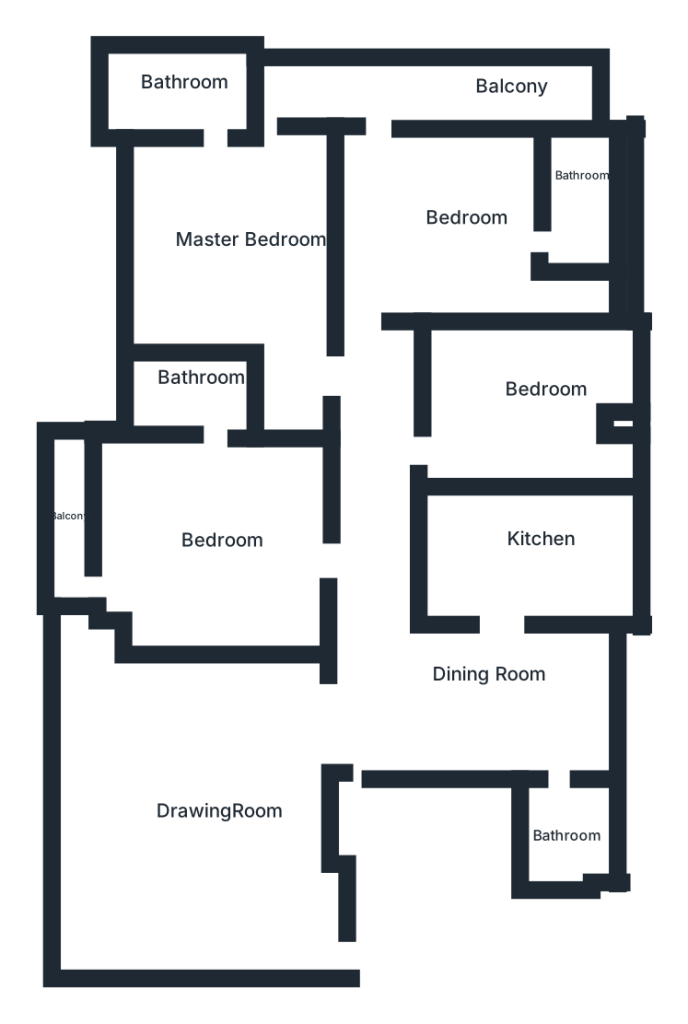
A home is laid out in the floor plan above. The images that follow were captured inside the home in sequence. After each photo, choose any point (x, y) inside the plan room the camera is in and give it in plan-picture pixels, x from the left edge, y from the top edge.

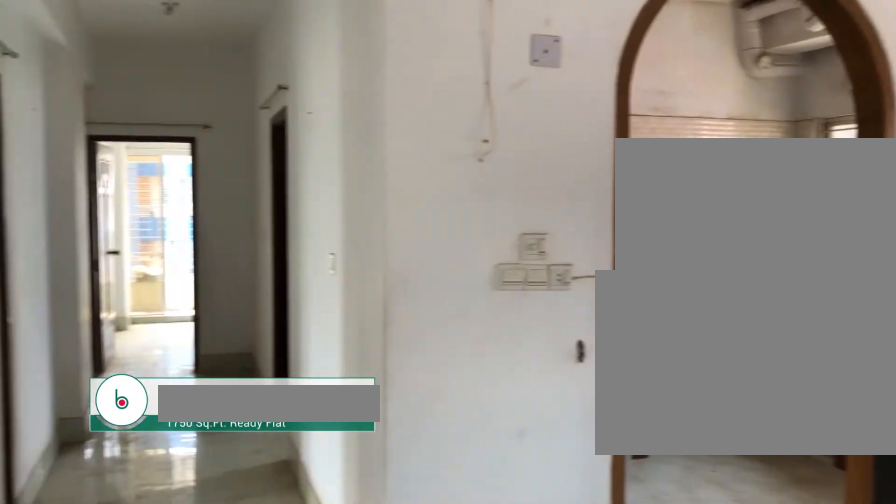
(386, 688)
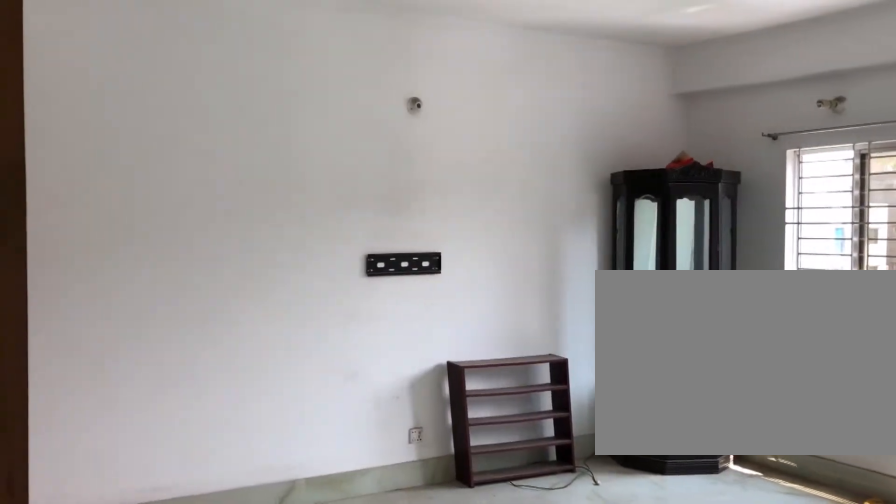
(265, 731)
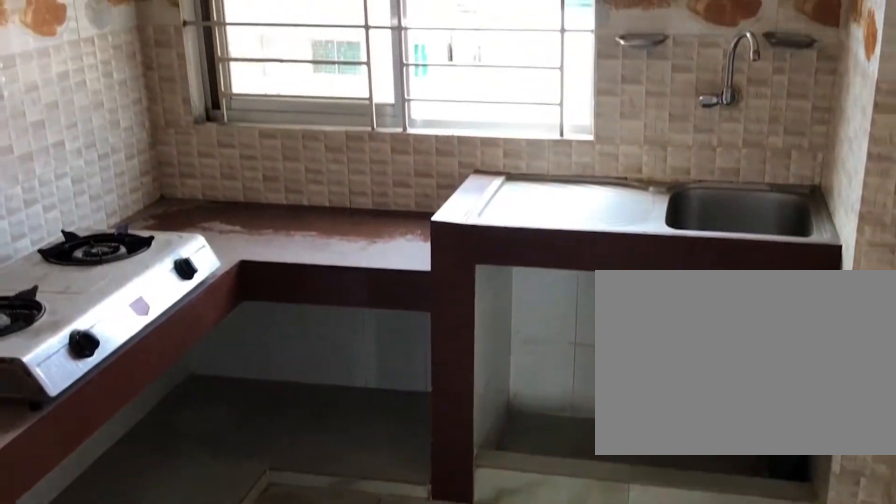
(527, 561)
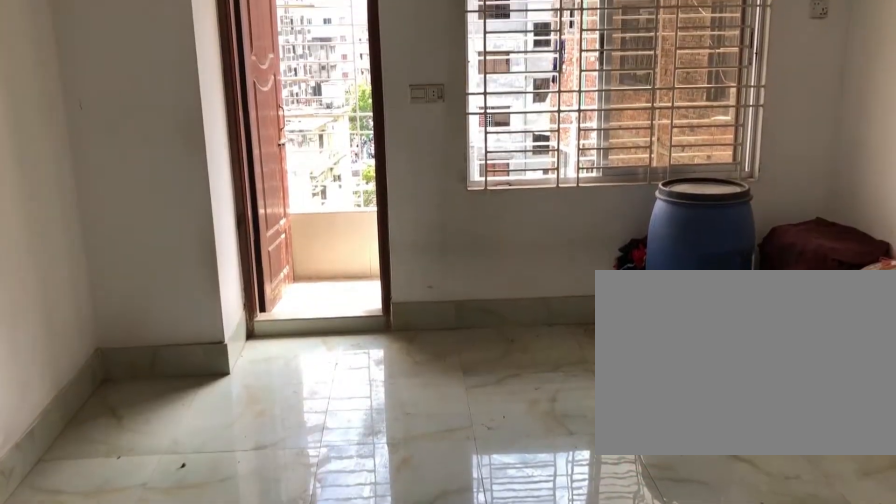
(213, 560)
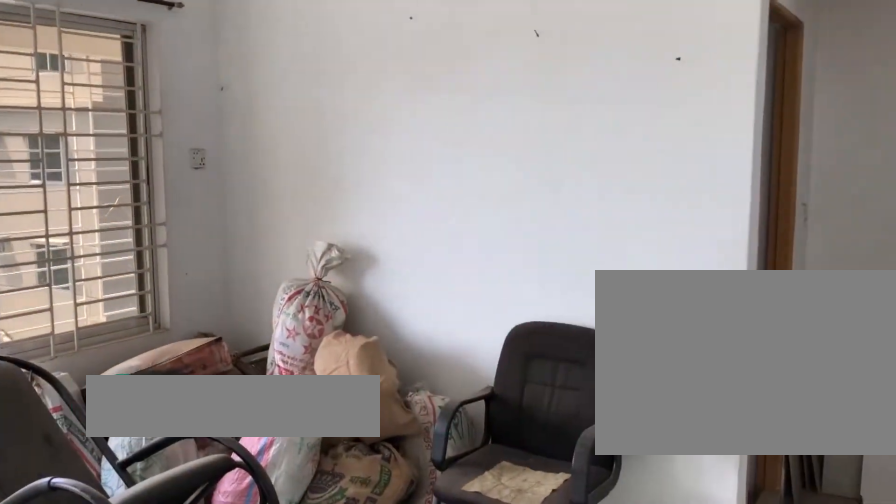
(450, 224)
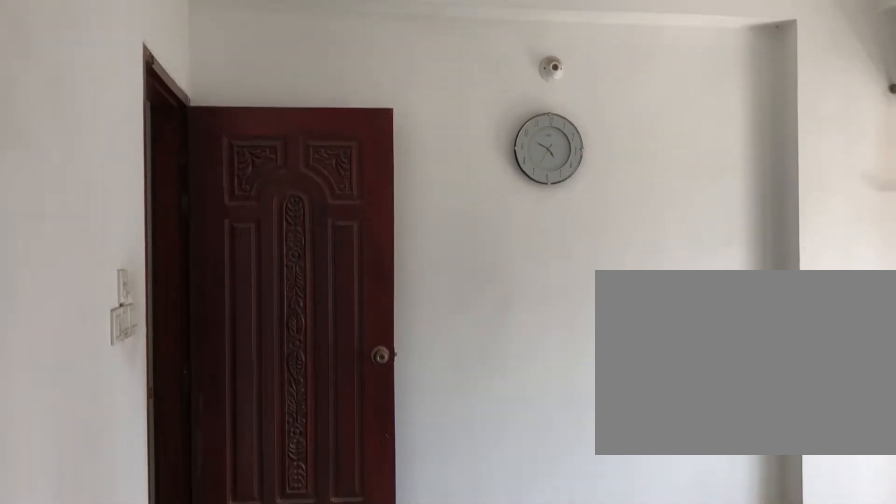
(449, 225)
